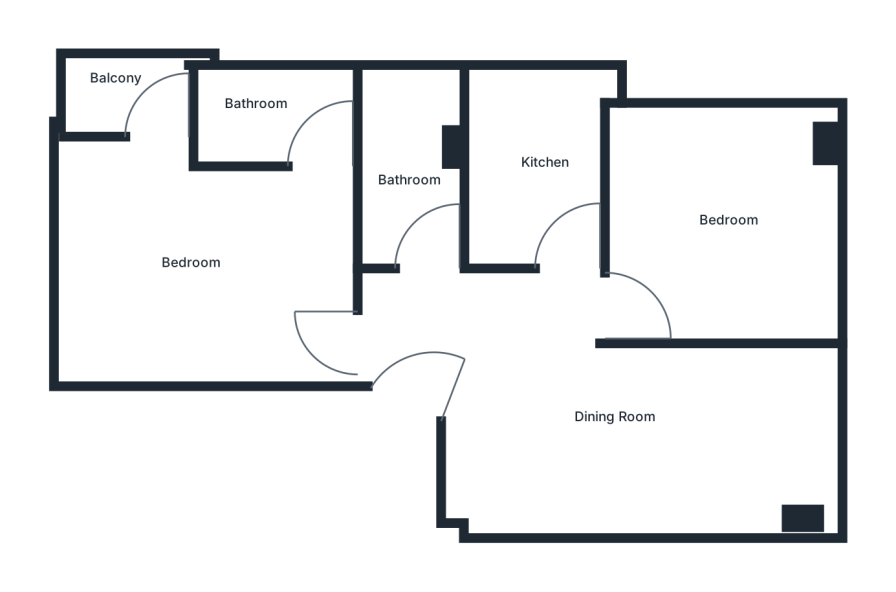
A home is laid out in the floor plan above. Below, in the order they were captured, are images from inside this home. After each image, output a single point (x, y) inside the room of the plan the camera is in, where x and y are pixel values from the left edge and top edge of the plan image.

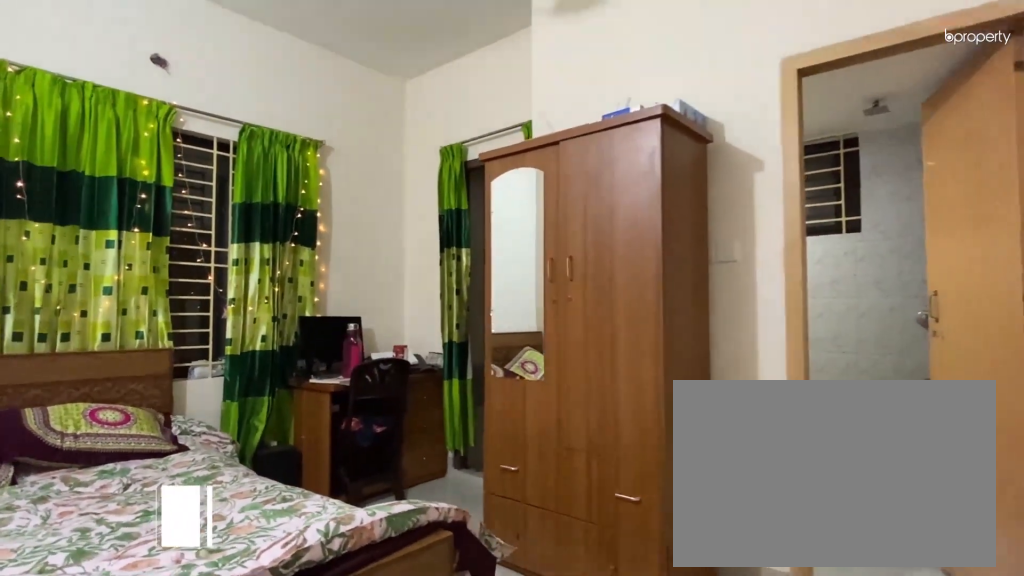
(203, 245)
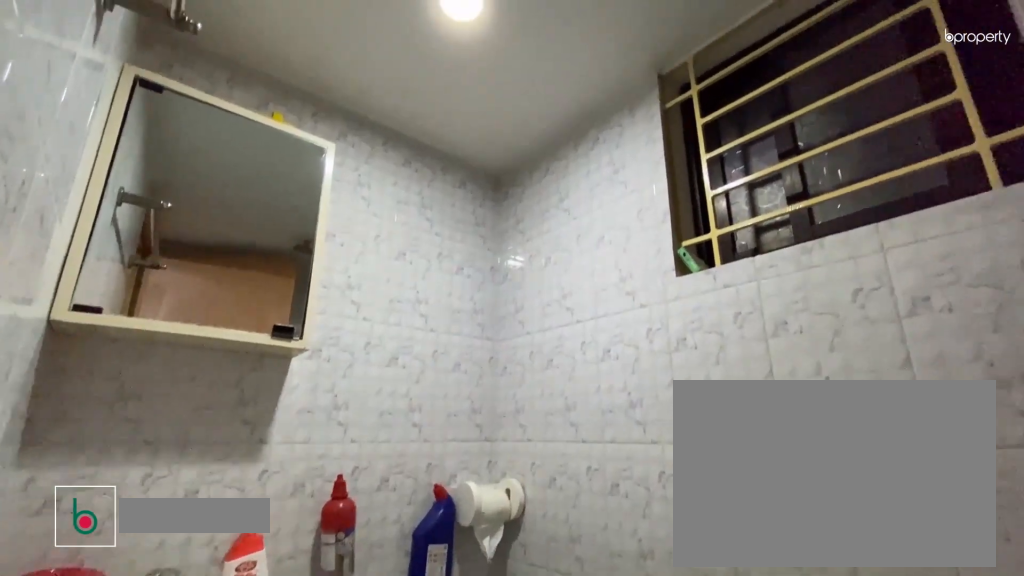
(289, 115)
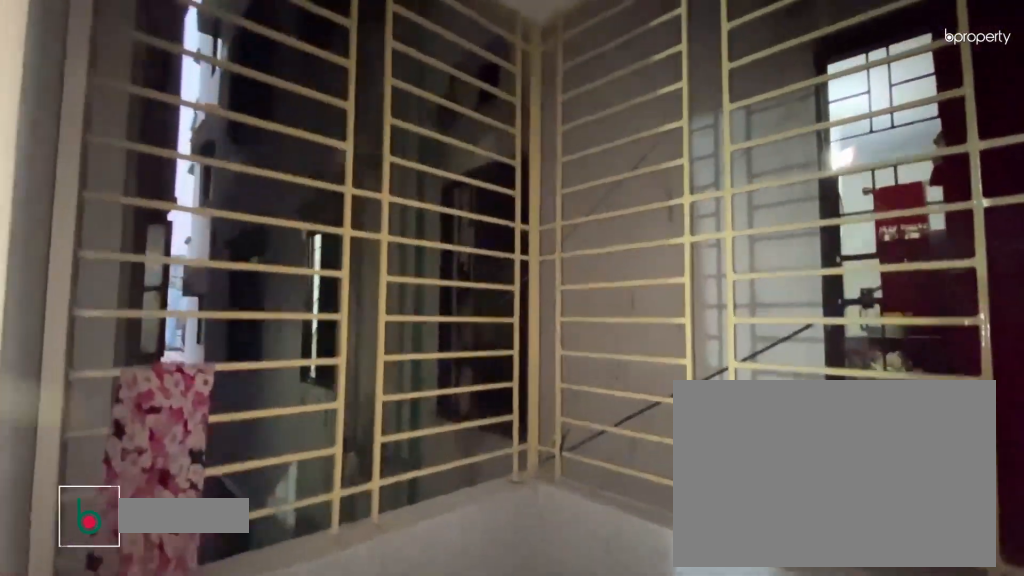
(127, 93)
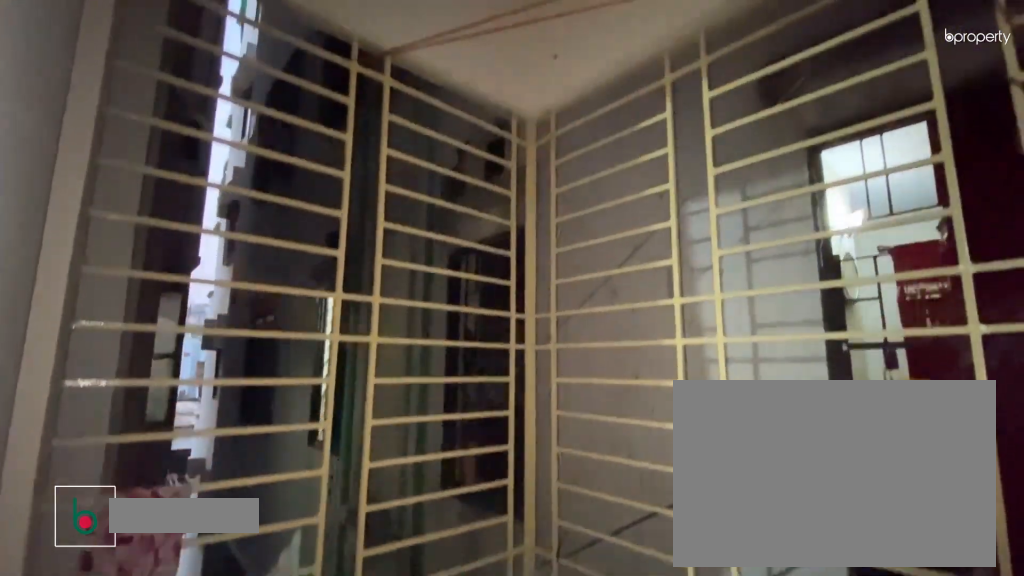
(127, 93)
